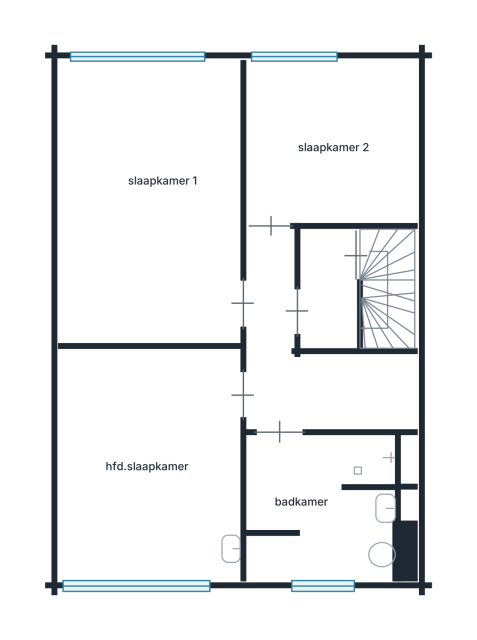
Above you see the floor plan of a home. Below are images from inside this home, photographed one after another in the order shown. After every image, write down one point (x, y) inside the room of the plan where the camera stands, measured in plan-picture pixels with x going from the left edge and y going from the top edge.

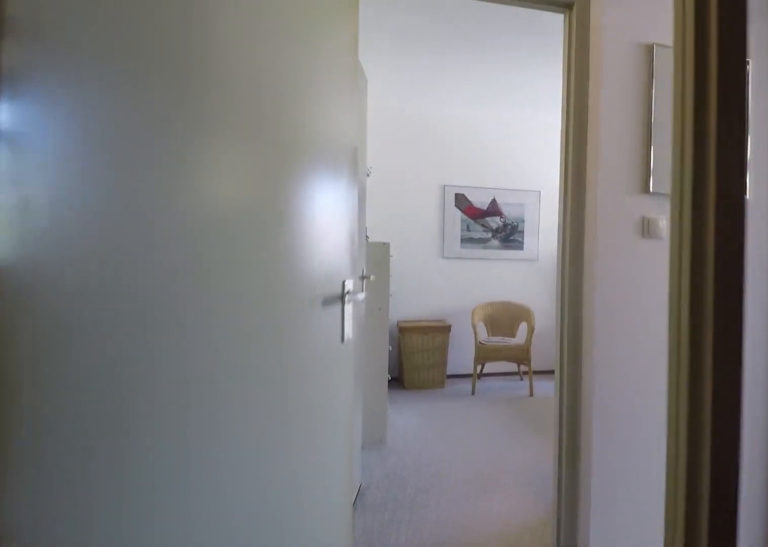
(311, 360)
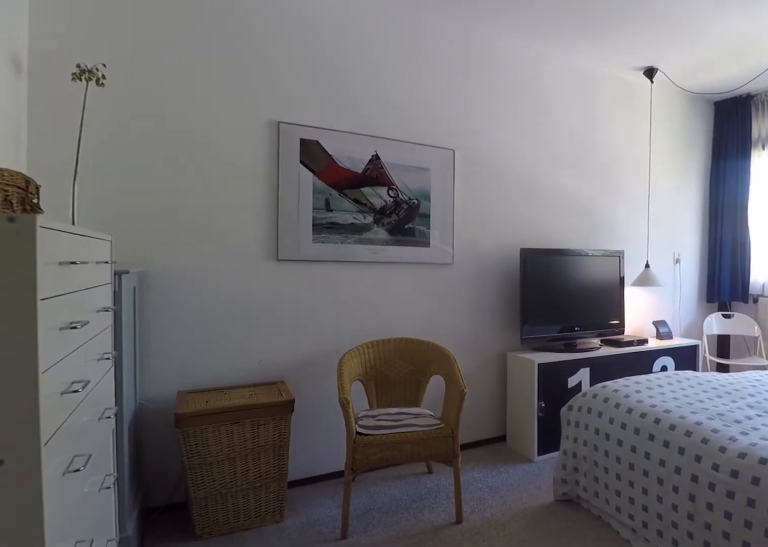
(150, 203)
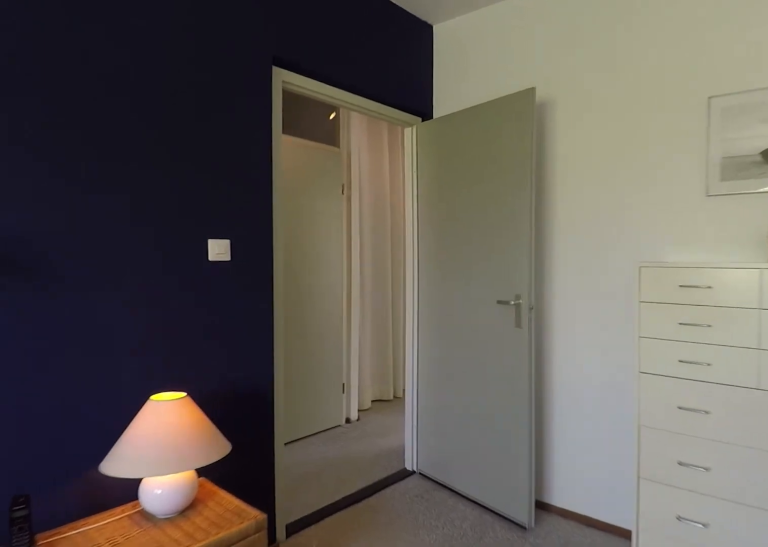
(150, 203)
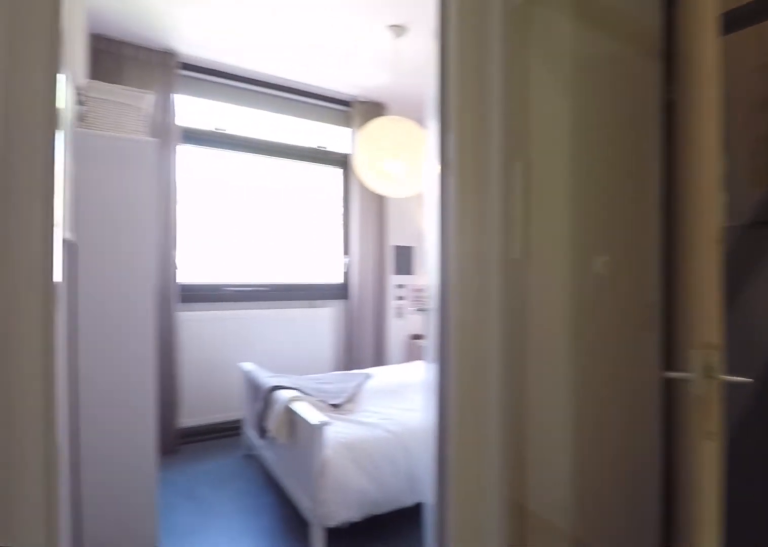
(311, 360)
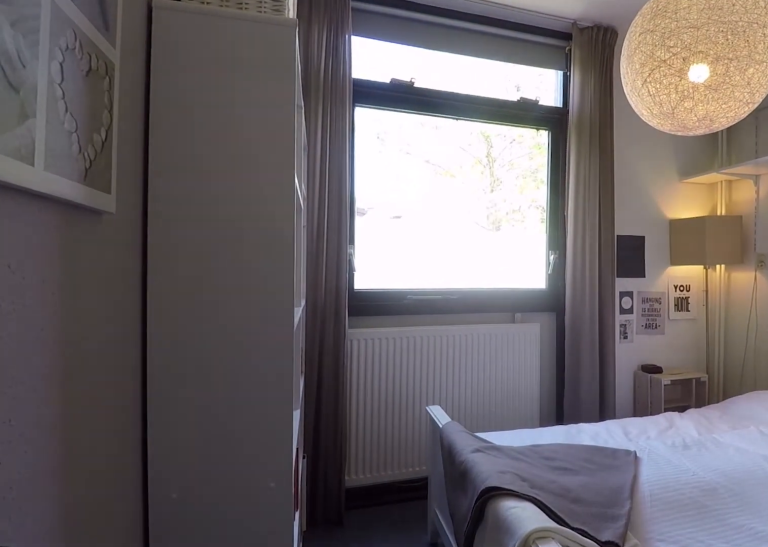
(330, 142)
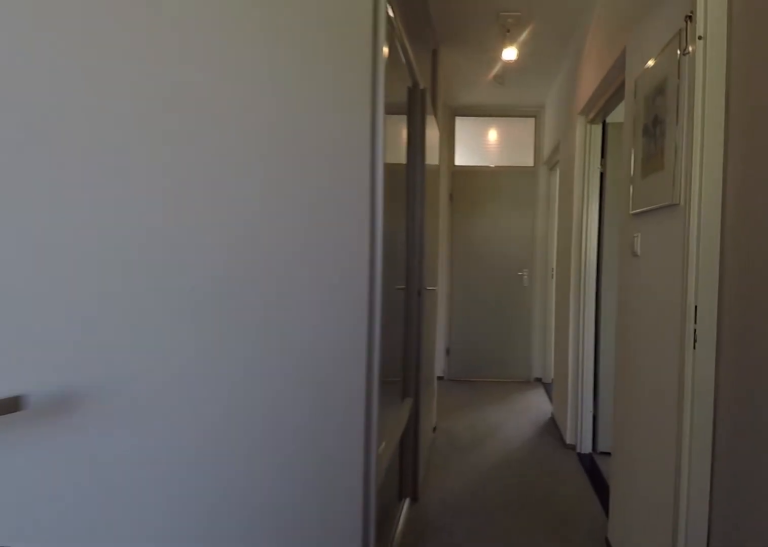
(330, 142)
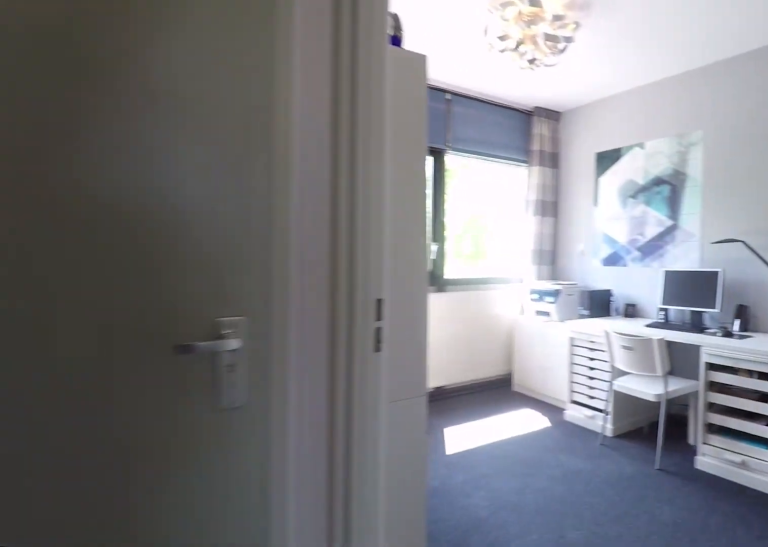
(311, 360)
